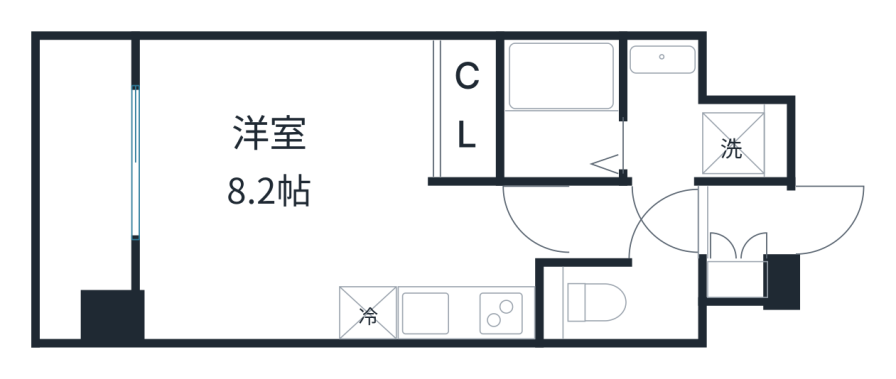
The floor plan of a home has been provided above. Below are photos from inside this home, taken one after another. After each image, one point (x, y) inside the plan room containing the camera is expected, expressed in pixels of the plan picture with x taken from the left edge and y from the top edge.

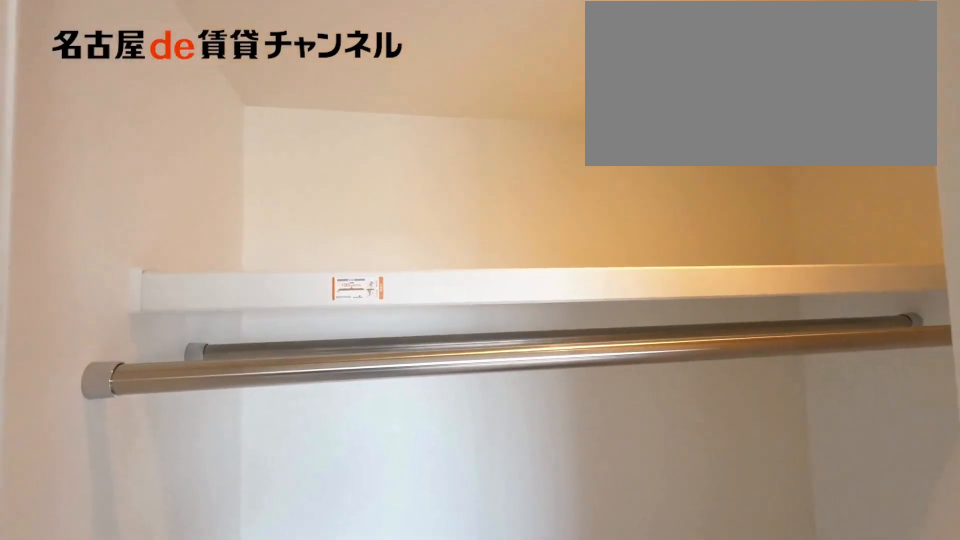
(469, 108)
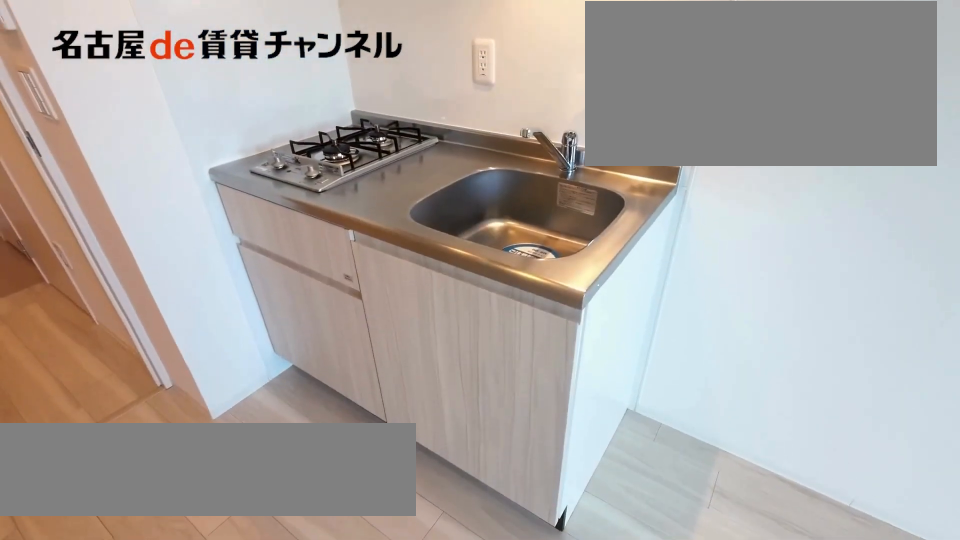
(466, 312)
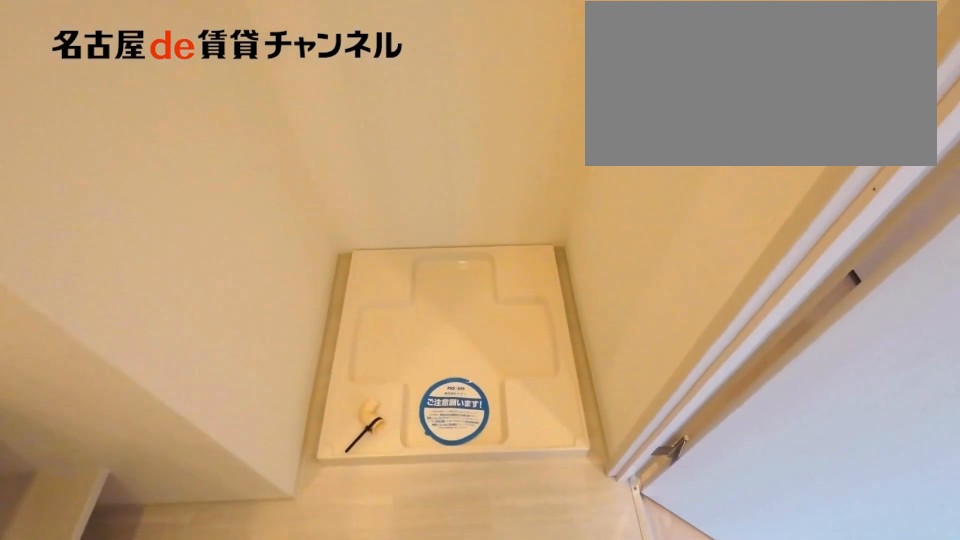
(694, 121)
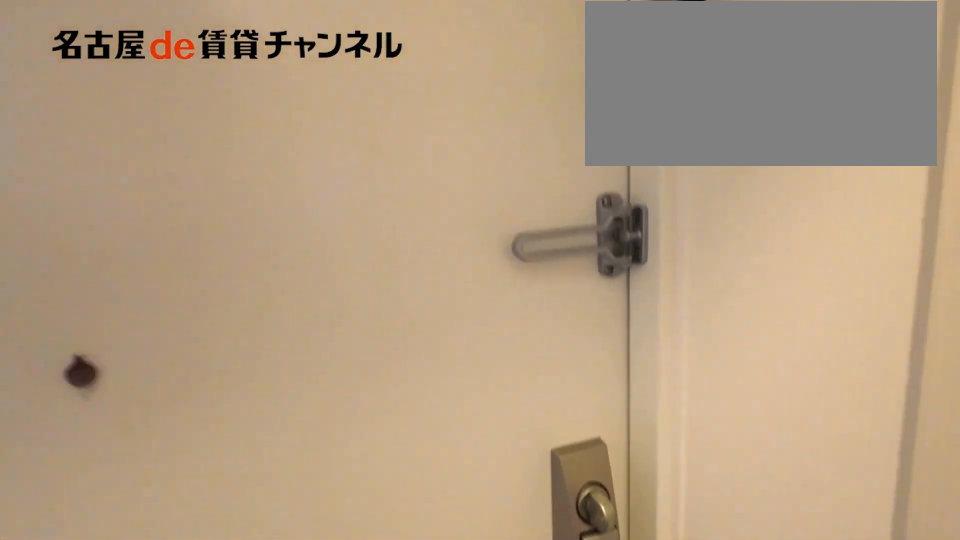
(746, 223)
